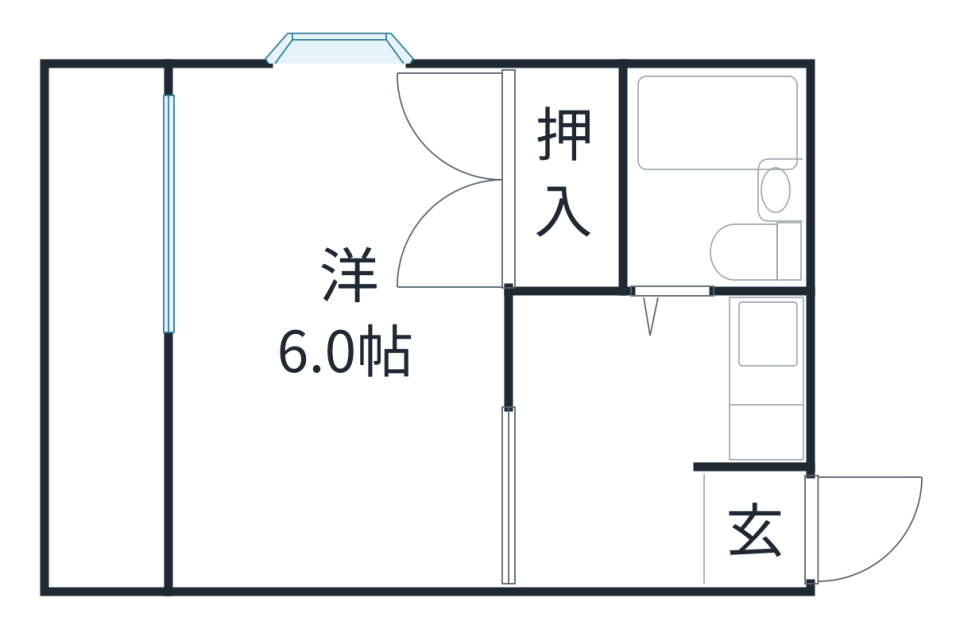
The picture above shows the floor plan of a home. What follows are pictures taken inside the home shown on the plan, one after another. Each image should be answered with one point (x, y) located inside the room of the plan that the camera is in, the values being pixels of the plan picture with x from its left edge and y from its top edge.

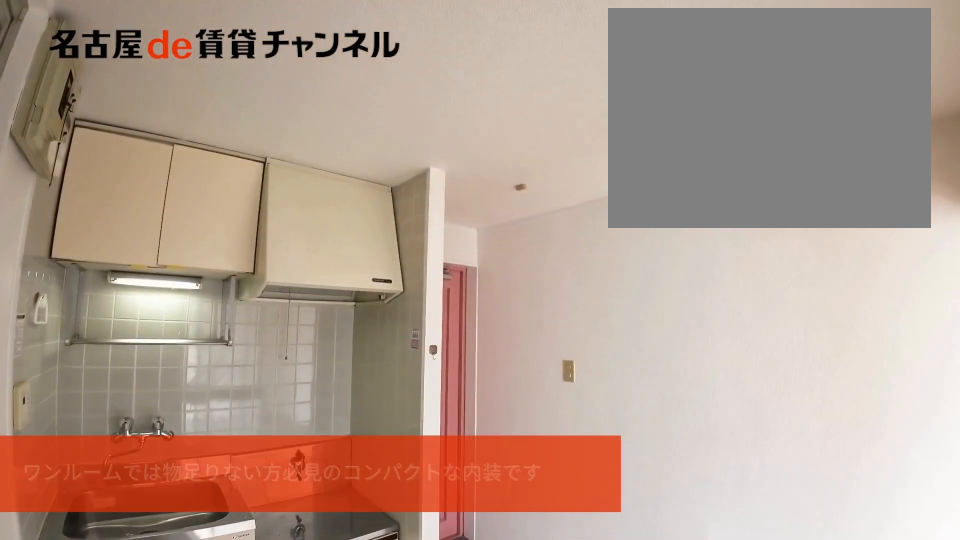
(611, 438)
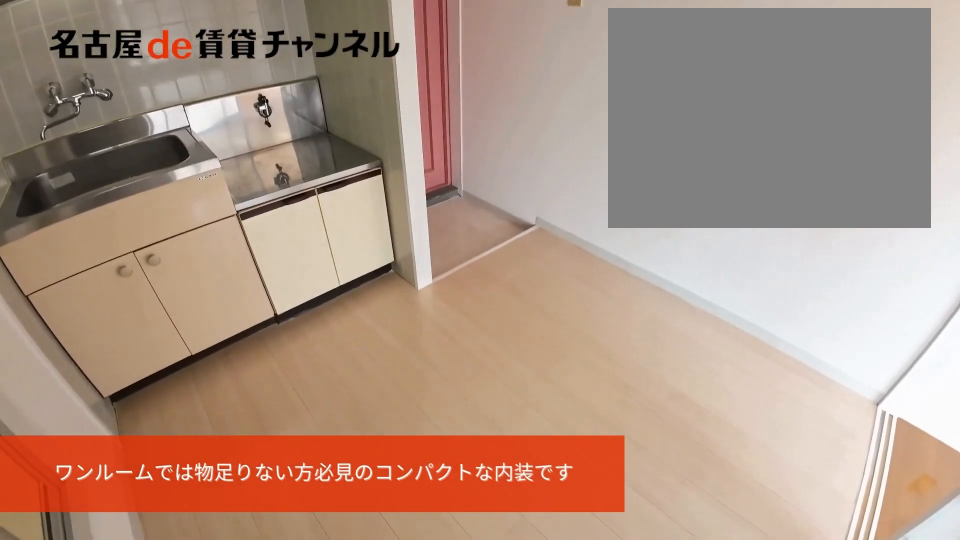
(611, 438)
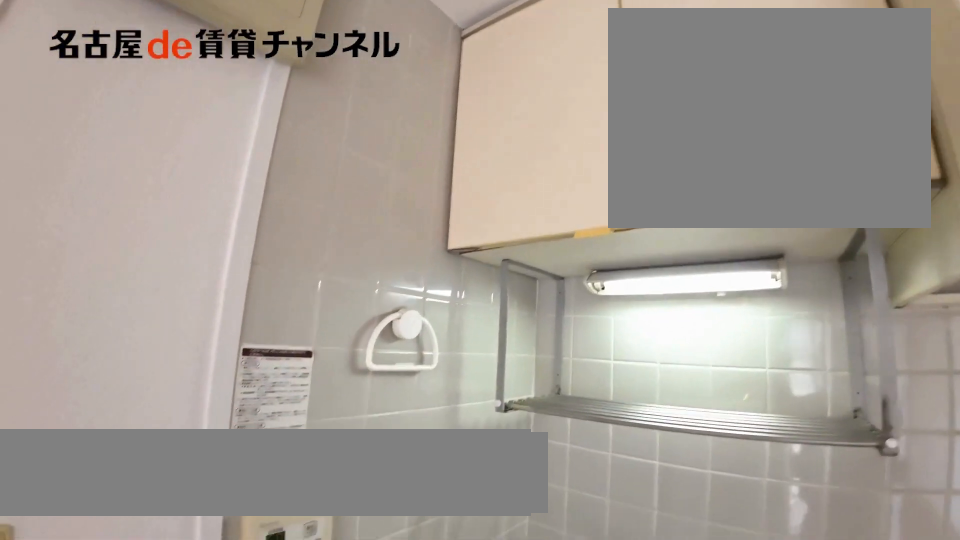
(772, 385)
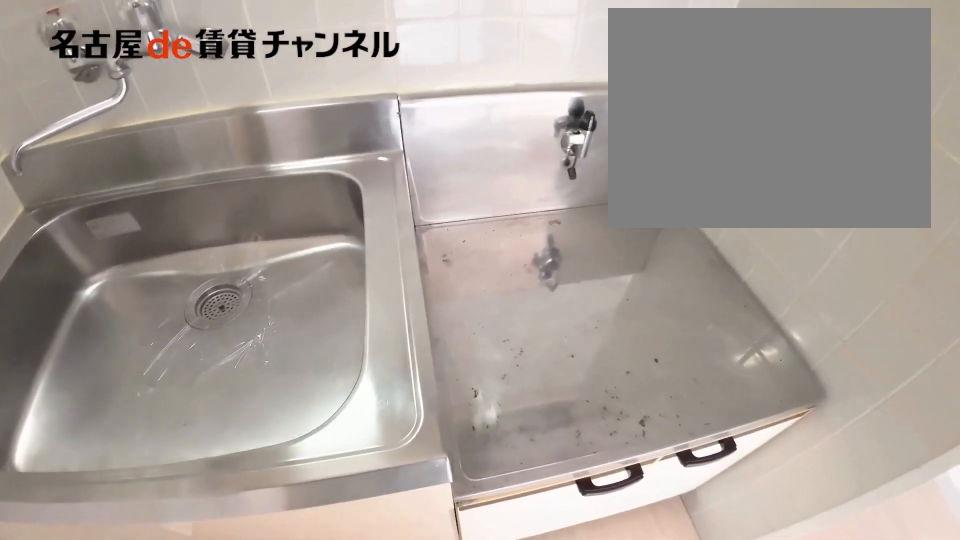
(772, 385)
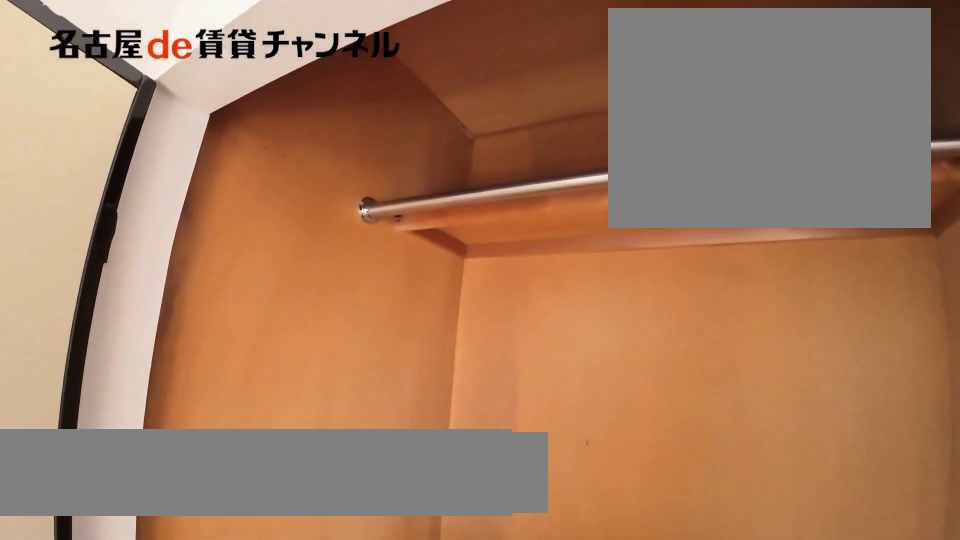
(565, 178)
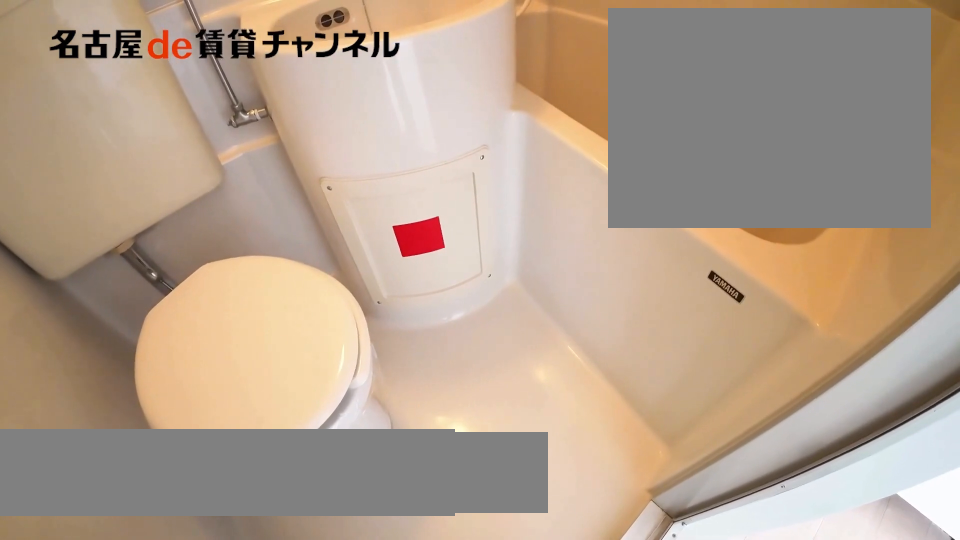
(715, 174)
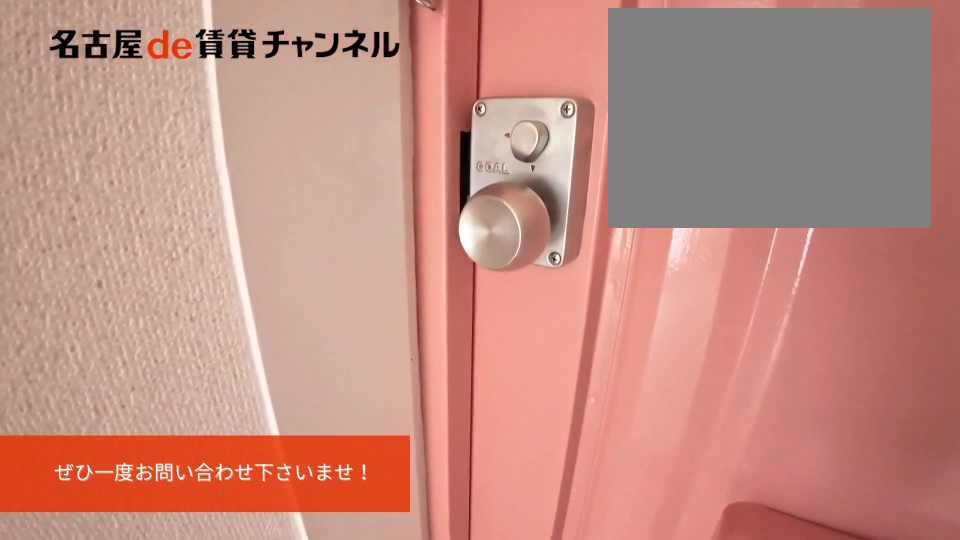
(756, 530)
